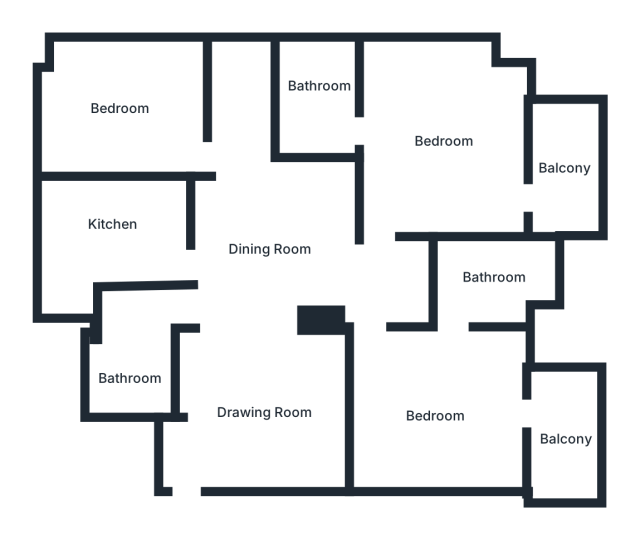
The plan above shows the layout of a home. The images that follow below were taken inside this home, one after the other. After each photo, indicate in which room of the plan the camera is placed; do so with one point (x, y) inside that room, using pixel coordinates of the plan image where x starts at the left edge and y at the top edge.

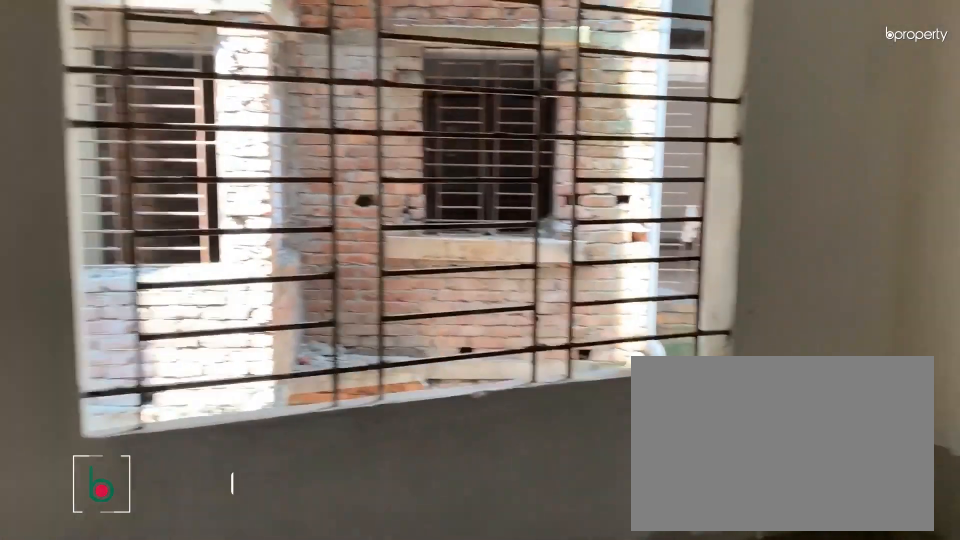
(436, 133)
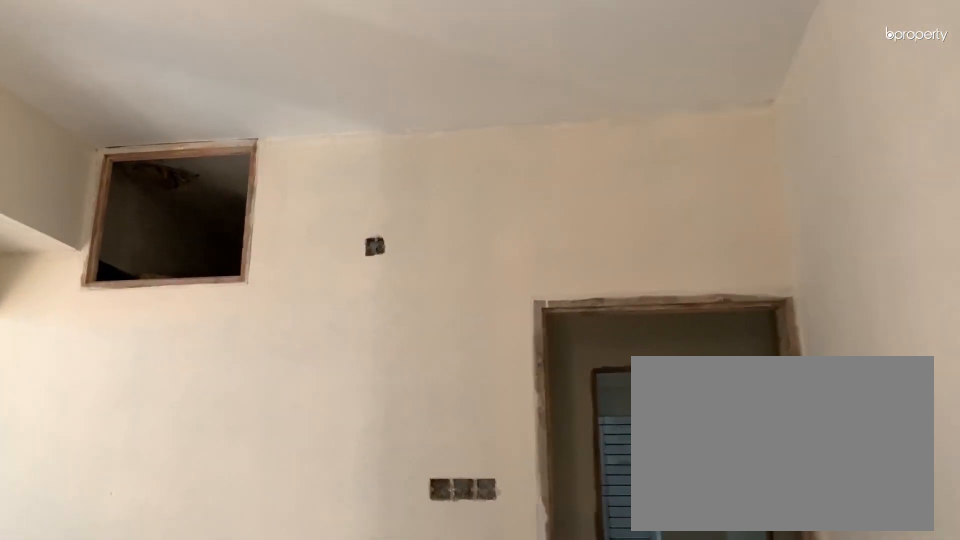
(436, 133)
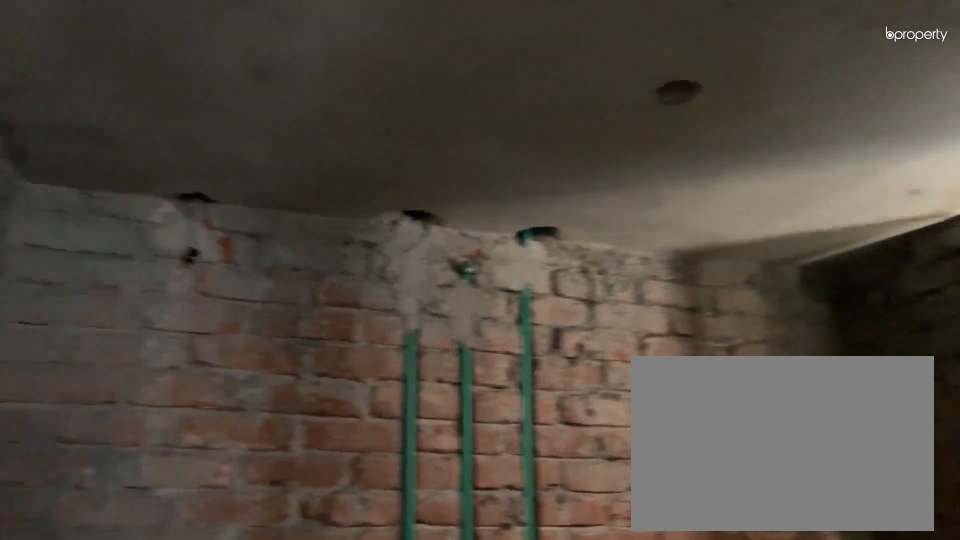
(316, 102)
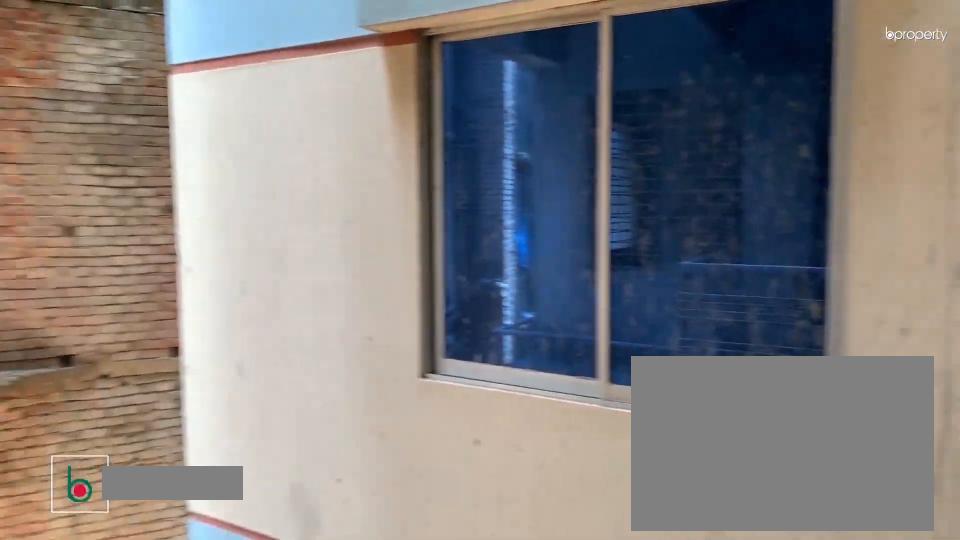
(569, 159)
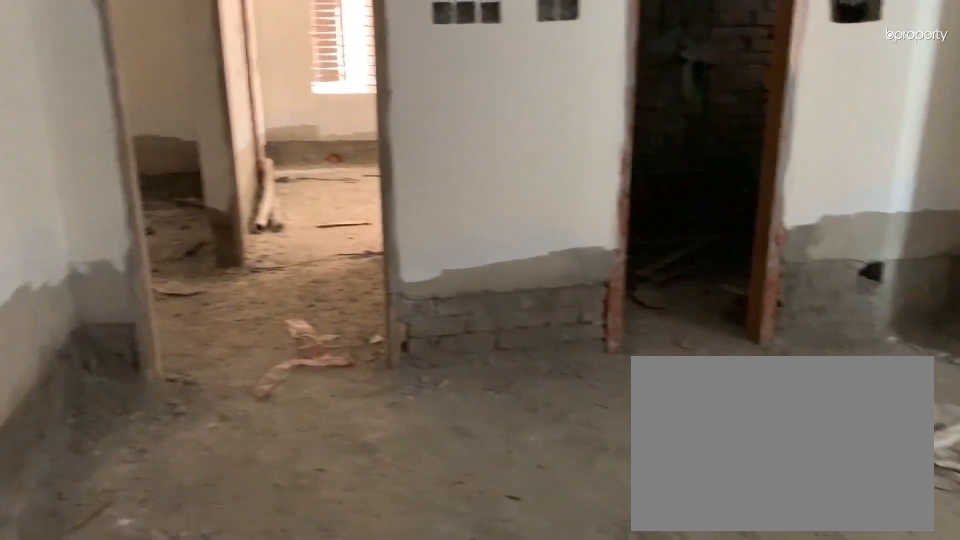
(445, 409)
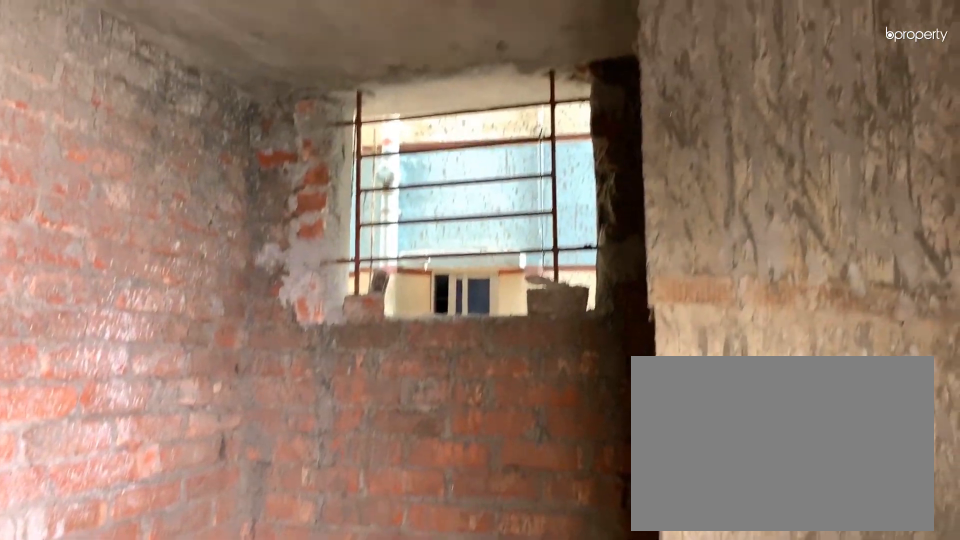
(484, 282)
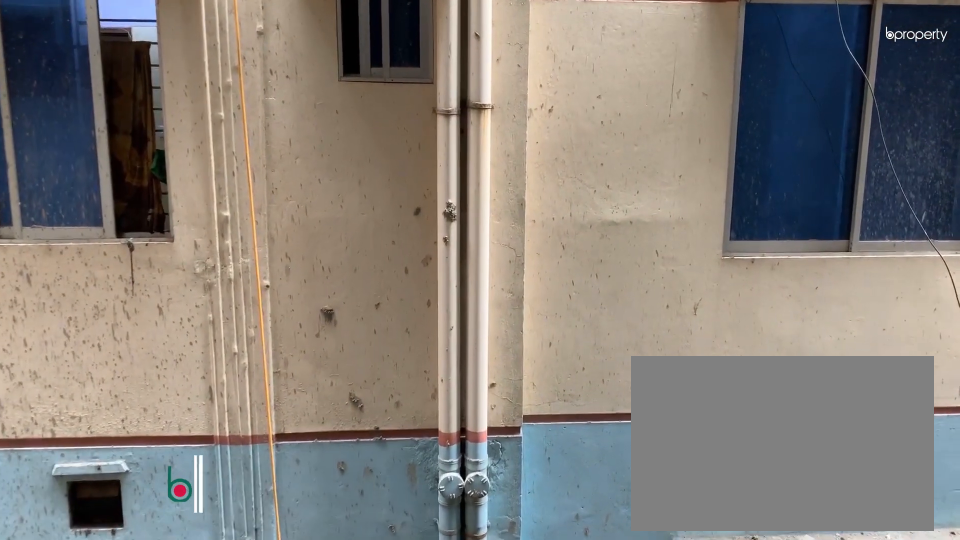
(567, 446)
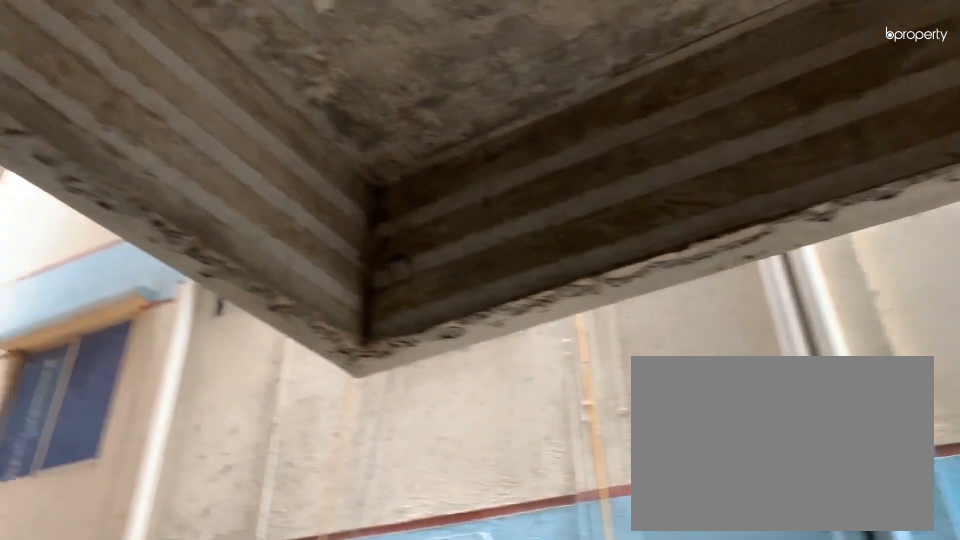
(566, 446)
